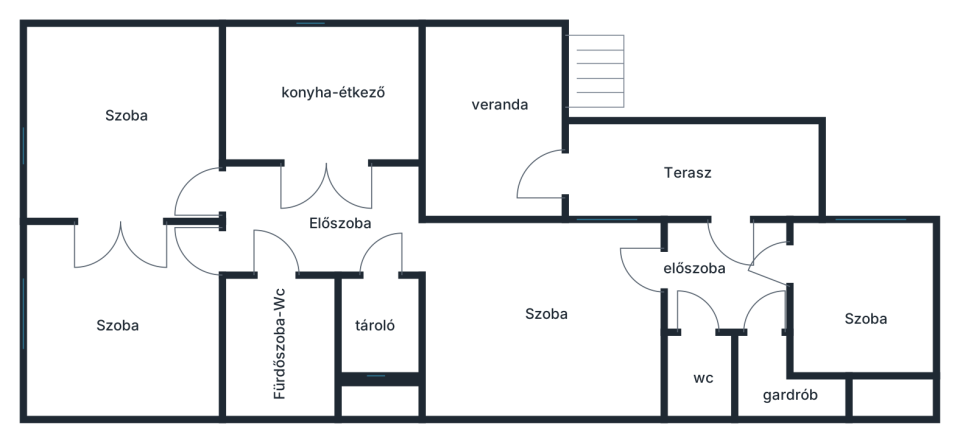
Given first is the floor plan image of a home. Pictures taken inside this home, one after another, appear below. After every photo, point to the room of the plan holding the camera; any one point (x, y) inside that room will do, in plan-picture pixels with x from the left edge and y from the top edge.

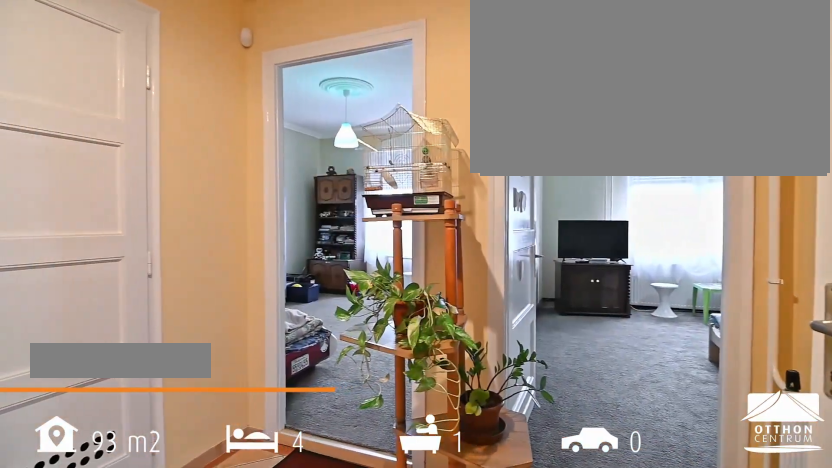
(328, 221)
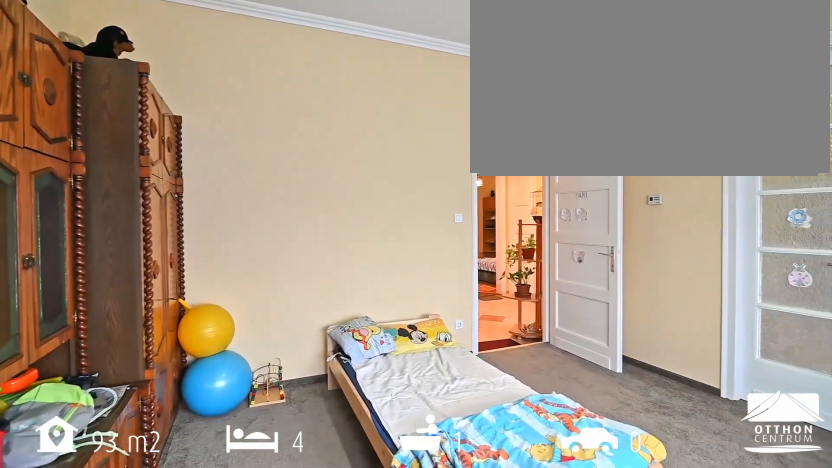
(126, 132)
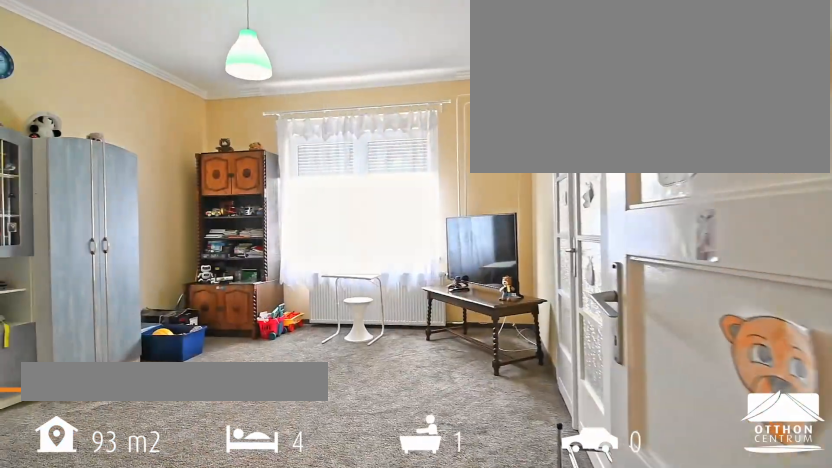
(120, 331)
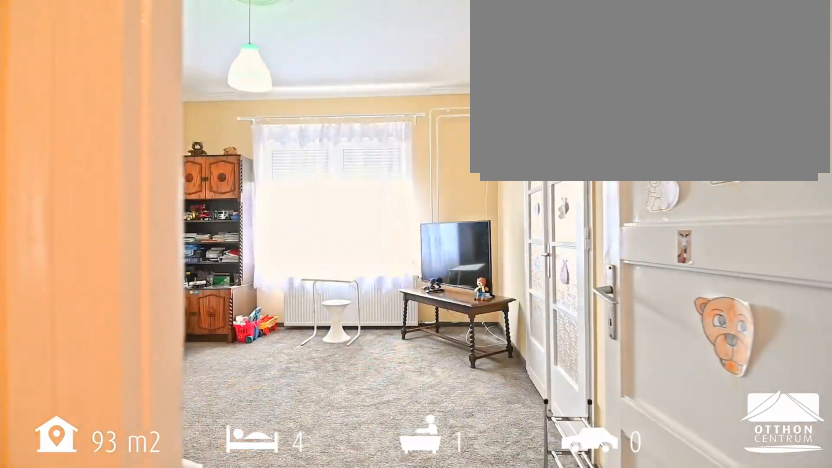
(120, 330)
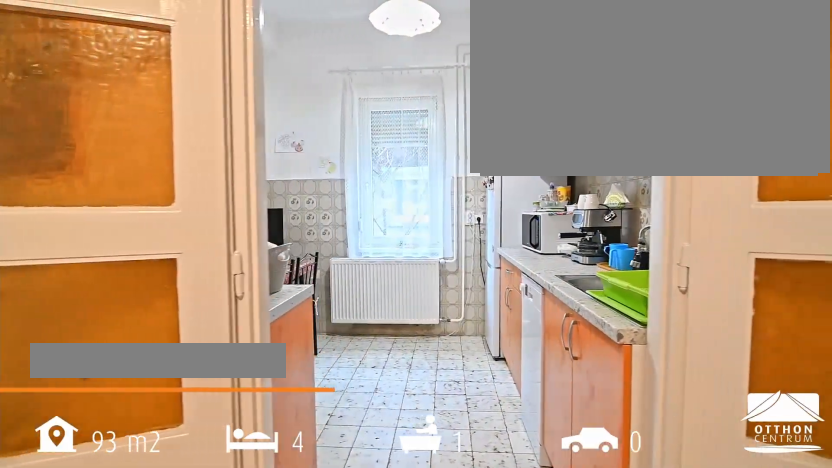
(326, 101)
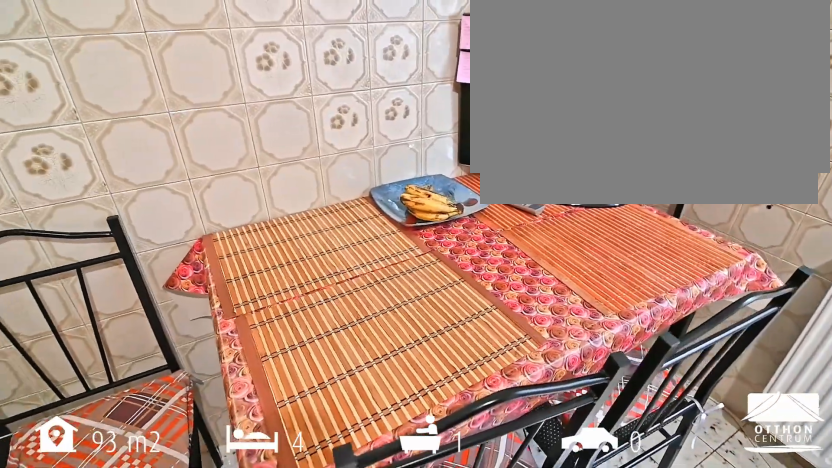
(326, 101)
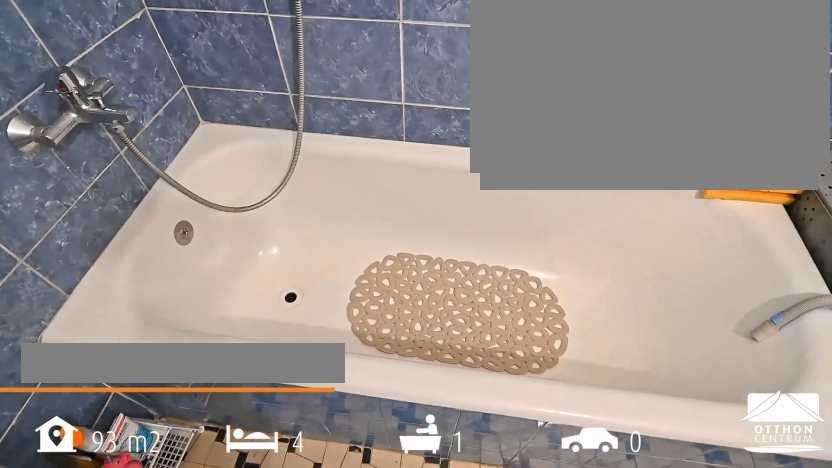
(279, 341)
